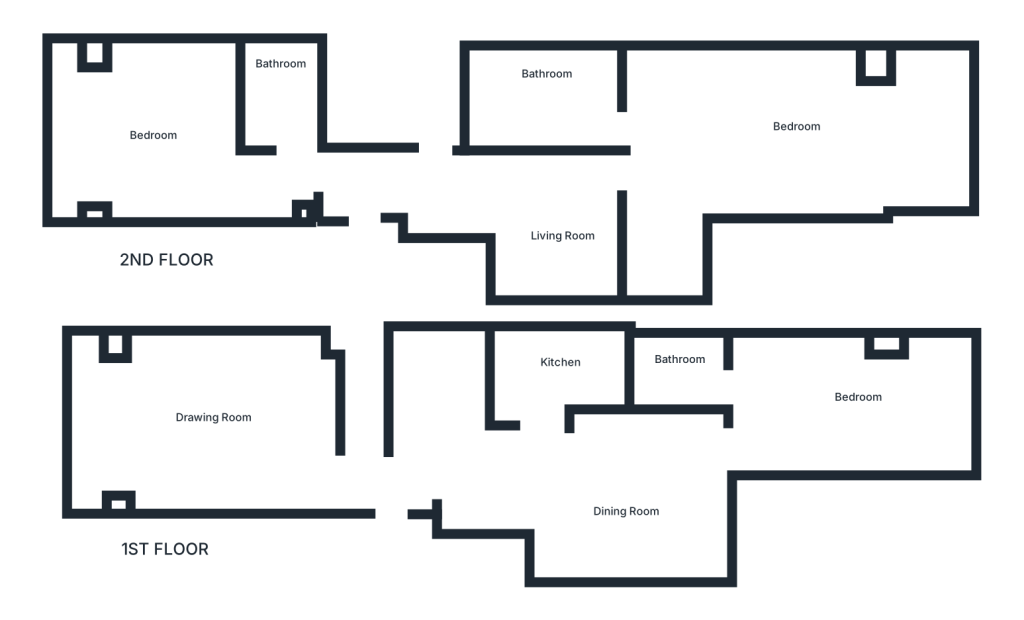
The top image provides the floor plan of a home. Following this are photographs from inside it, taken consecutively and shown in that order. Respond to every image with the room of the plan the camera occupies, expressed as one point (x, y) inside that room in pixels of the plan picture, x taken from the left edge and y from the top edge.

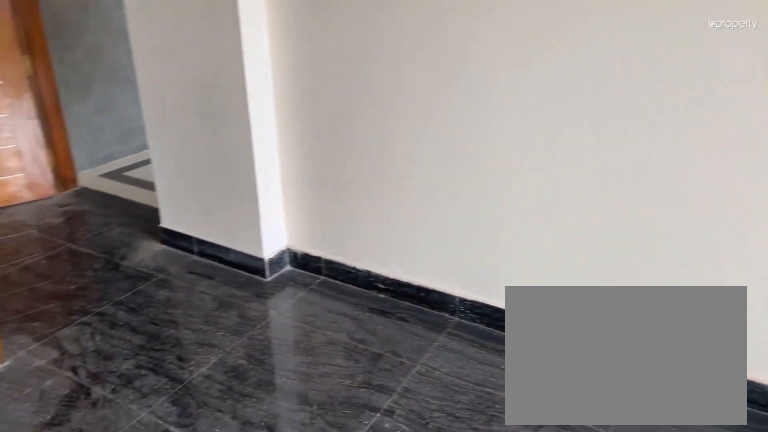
(186, 424)
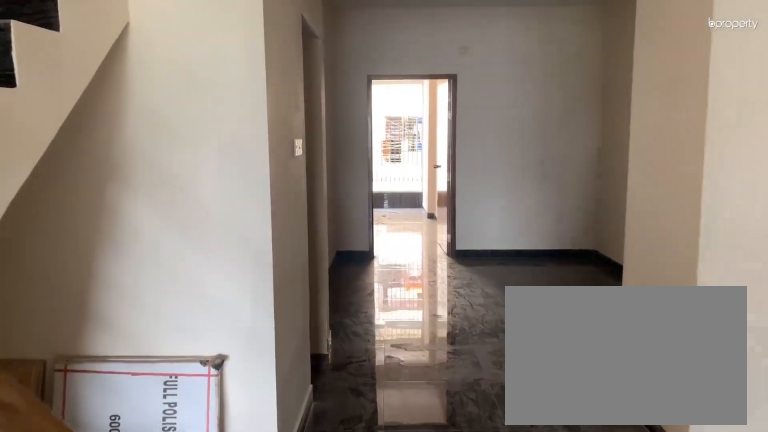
(384, 474)
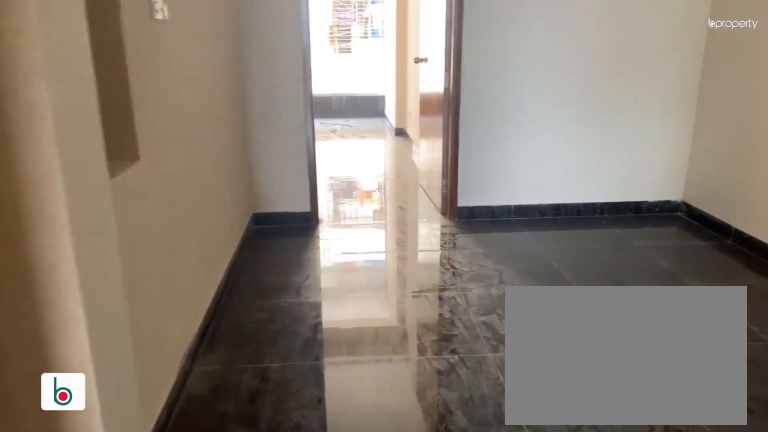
(616, 495)
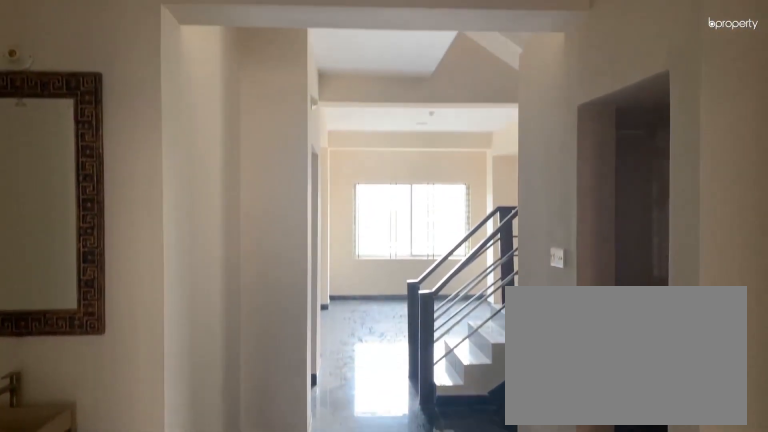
(616, 495)
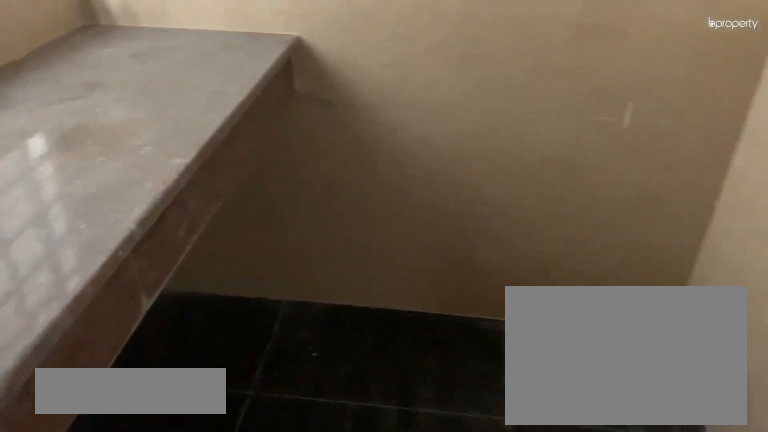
(543, 370)
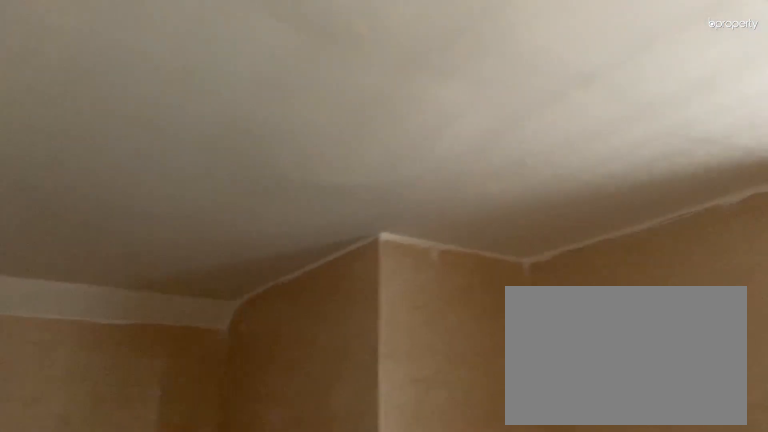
(543, 370)
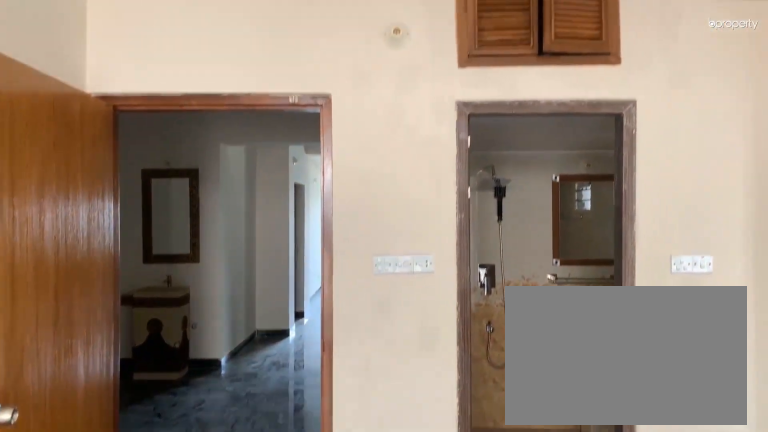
(851, 402)
